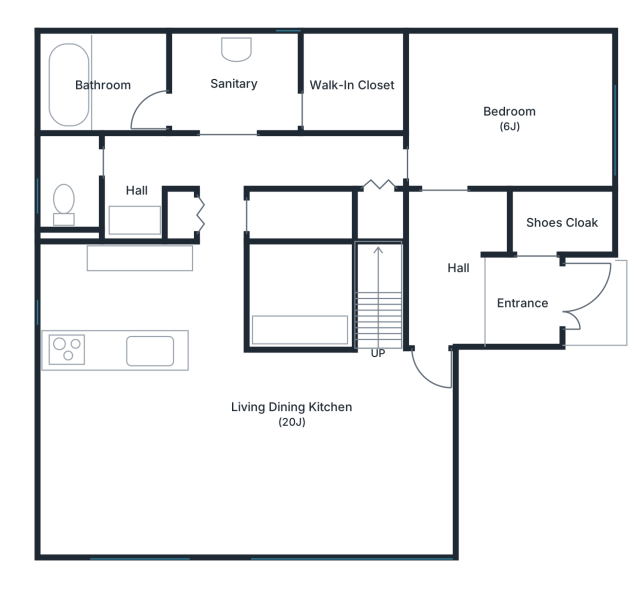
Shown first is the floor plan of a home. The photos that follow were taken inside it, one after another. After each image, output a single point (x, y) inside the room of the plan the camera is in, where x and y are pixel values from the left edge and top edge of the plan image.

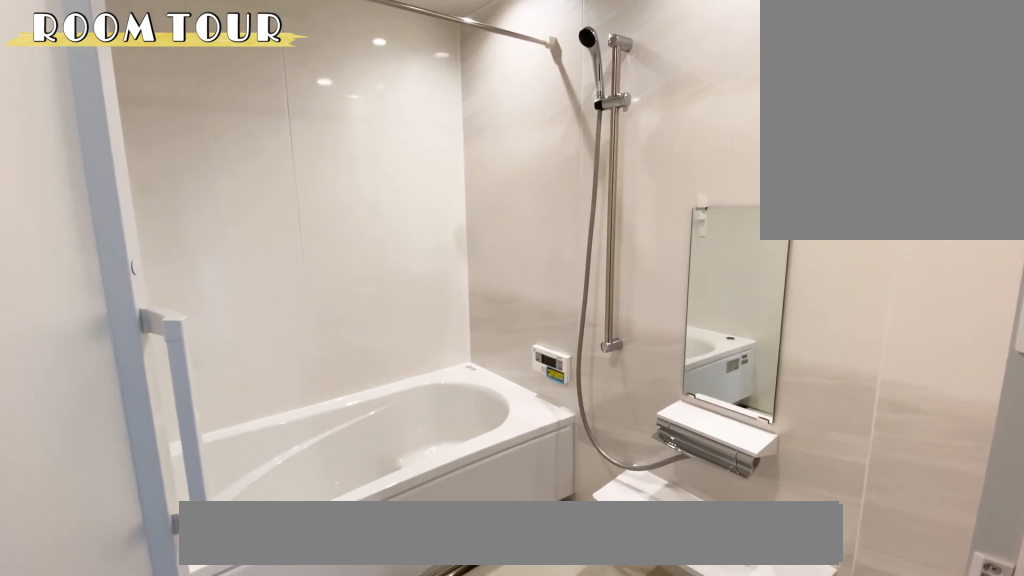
(100, 91)
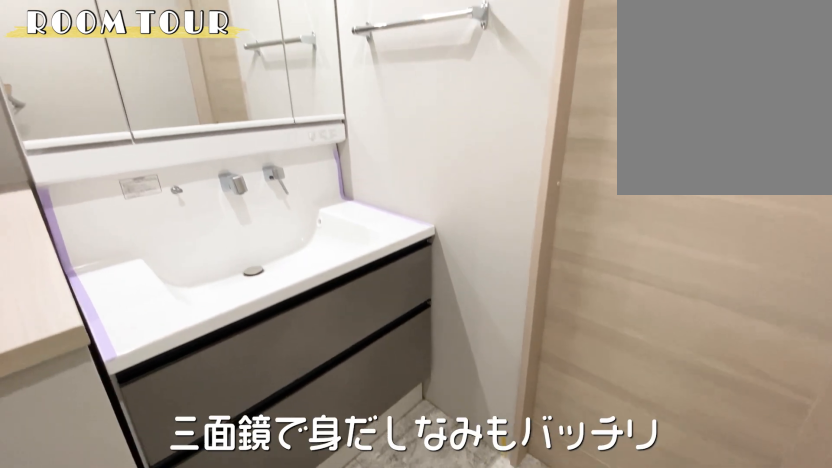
(140, 180)
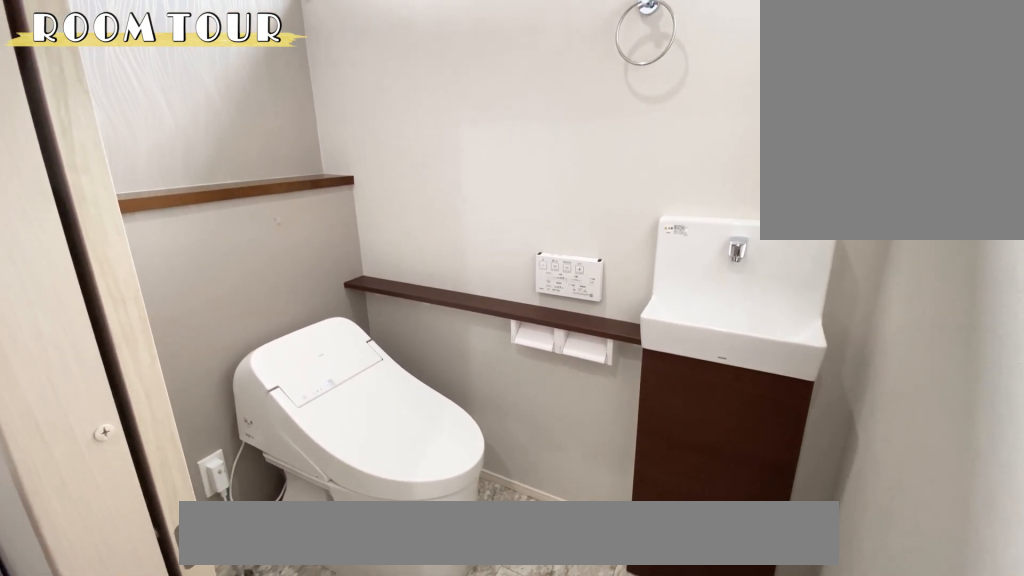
(78, 180)
